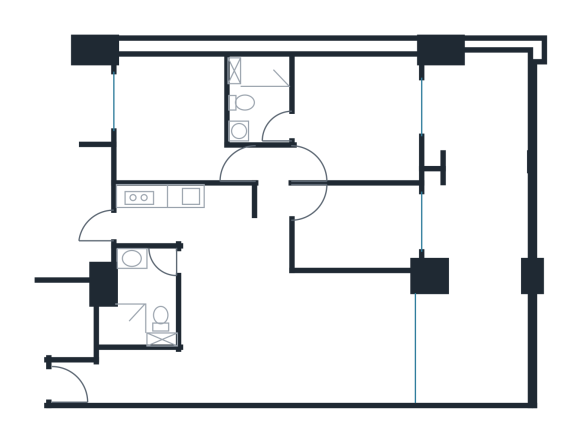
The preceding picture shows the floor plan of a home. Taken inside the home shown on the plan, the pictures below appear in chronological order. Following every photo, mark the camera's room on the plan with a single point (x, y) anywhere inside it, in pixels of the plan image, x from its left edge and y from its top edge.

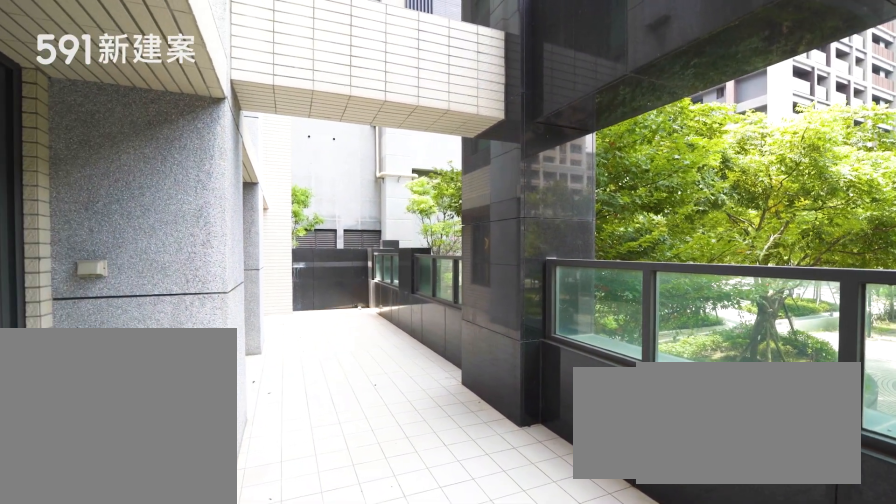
(475, 227)
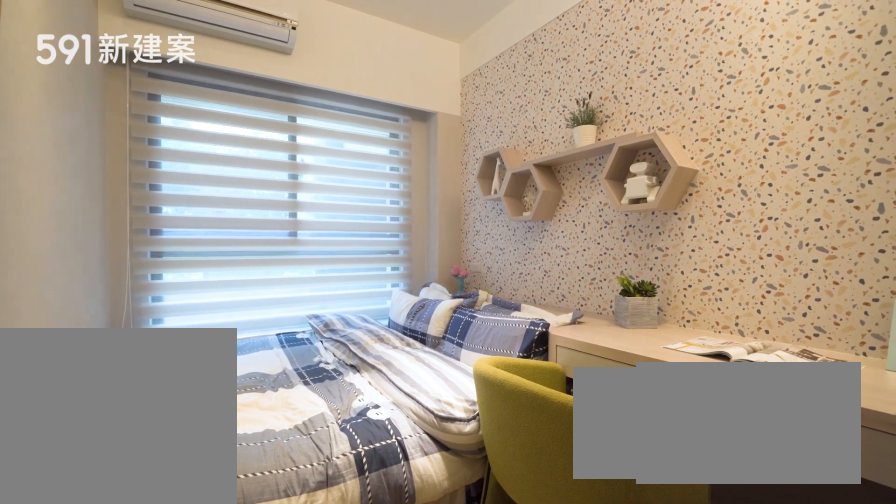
(356, 228)
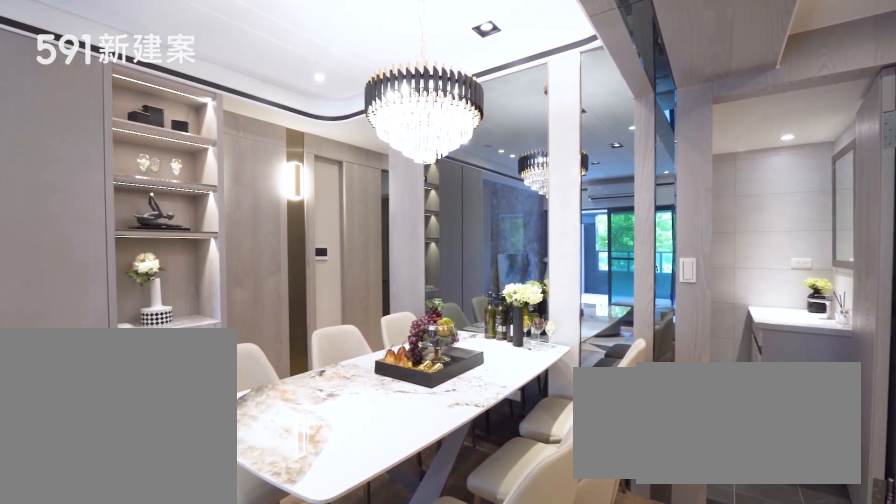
(235, 324)
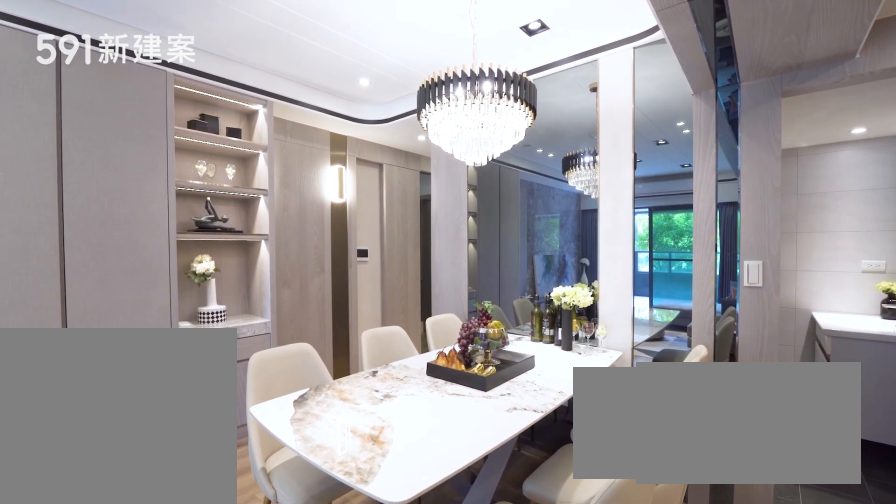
(235, 324)
